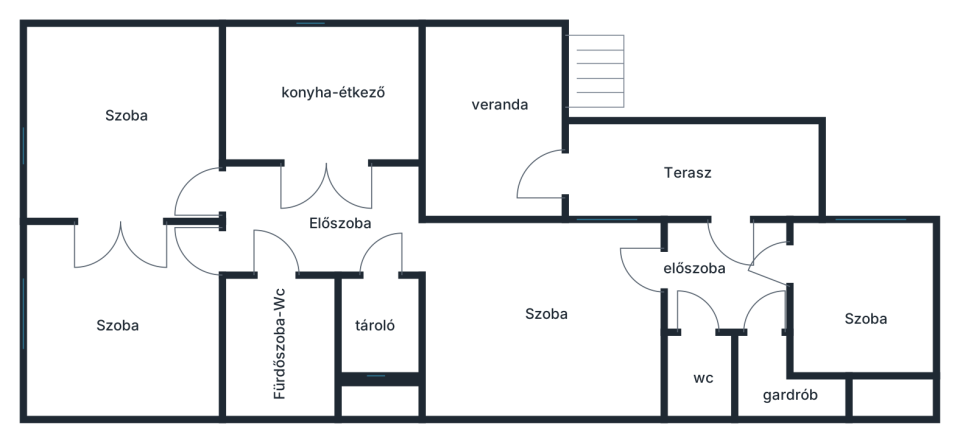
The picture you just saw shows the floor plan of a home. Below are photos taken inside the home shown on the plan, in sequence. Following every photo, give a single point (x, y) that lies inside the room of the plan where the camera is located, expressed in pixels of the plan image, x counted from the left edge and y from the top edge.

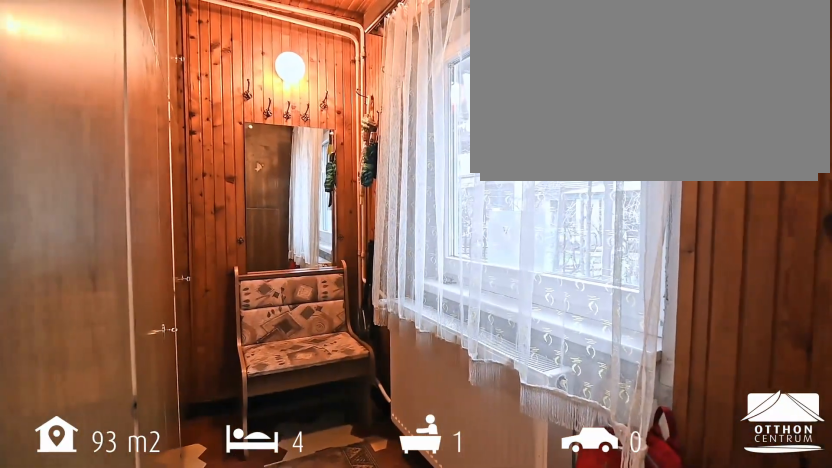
(490, 123)
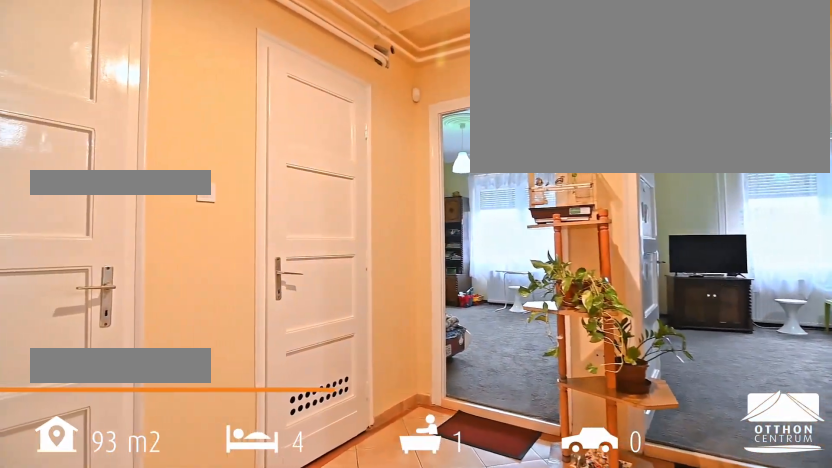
(327, 221)
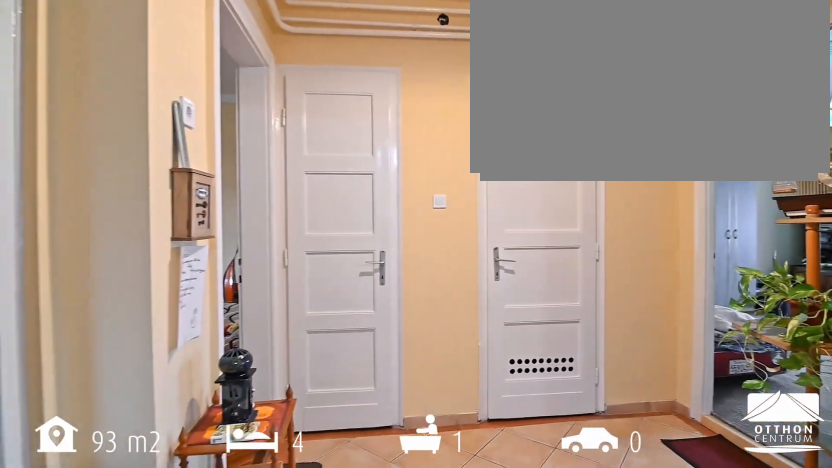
(328, 221)
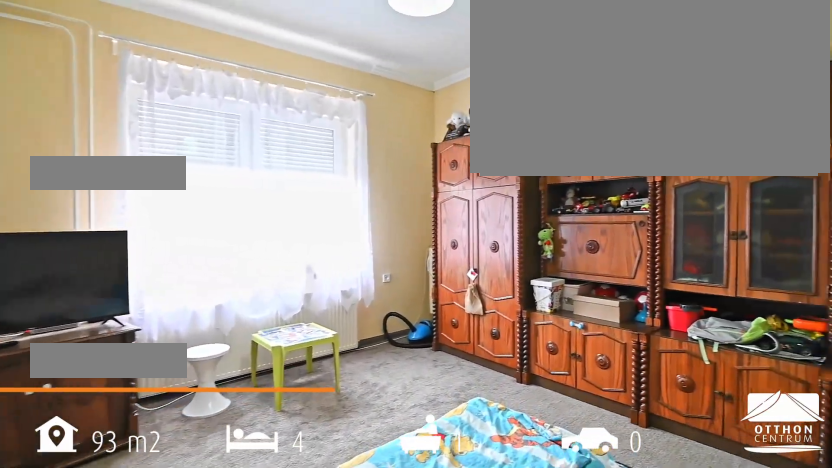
(126, 133)
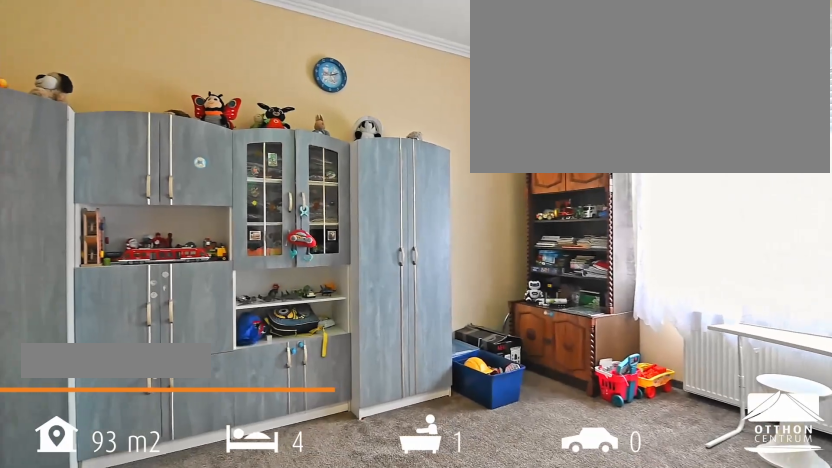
(120, 330)
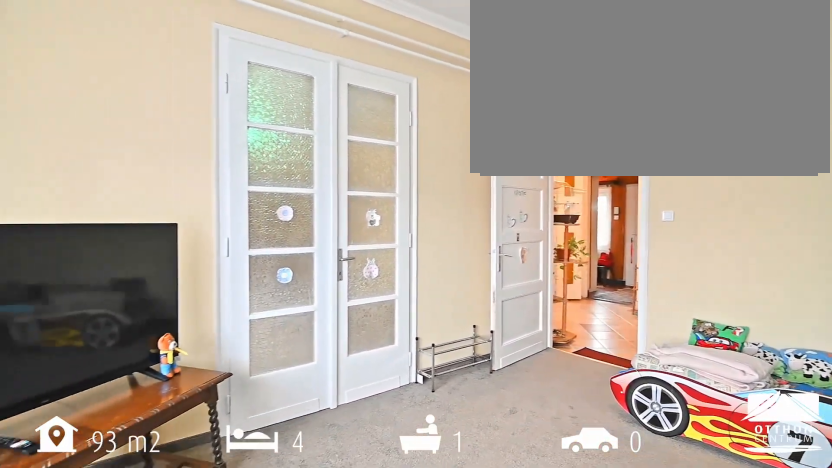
(120, 330)
